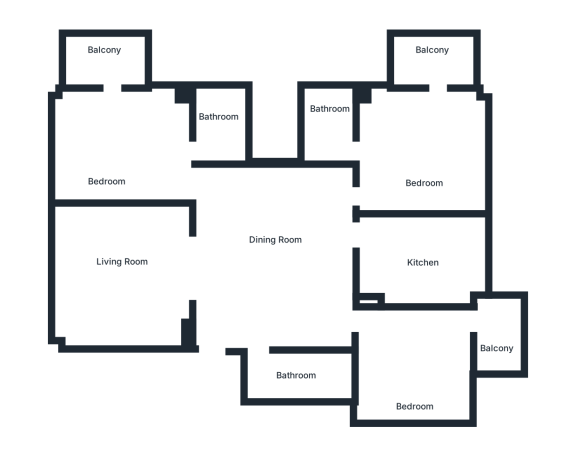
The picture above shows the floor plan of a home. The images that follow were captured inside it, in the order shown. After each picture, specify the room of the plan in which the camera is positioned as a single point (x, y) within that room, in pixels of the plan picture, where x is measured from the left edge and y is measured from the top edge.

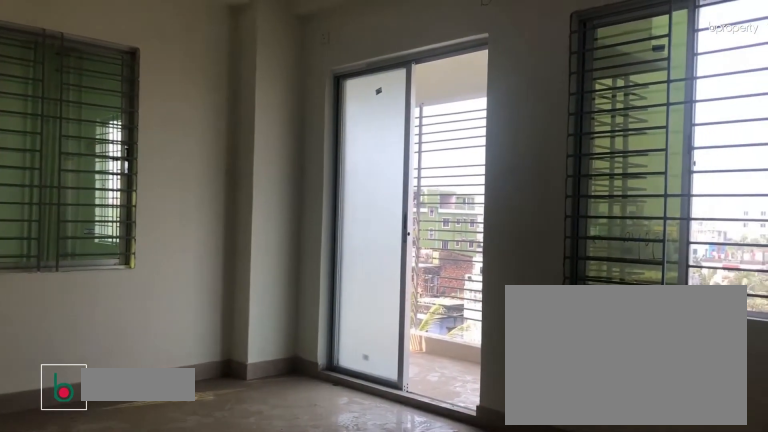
(110, 164)
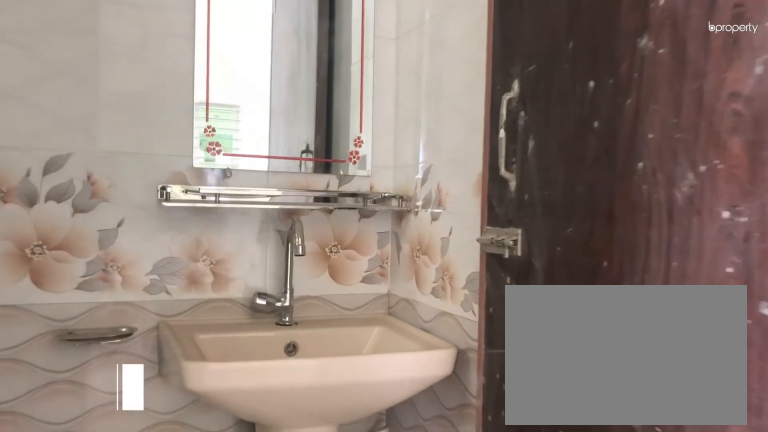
(215, 125)
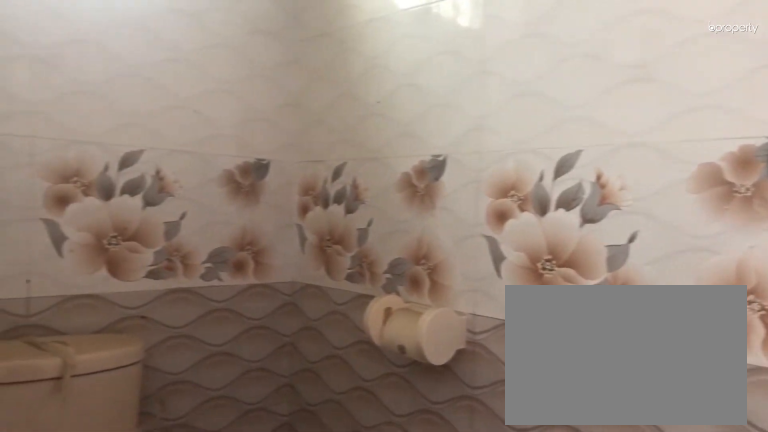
(215, 125)
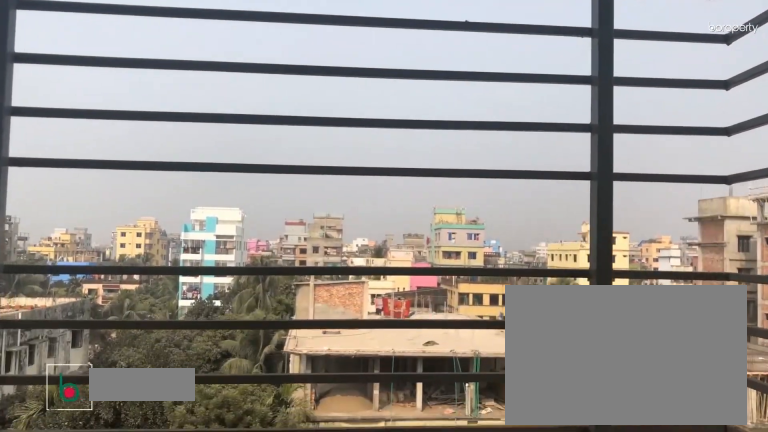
(109, 52)
